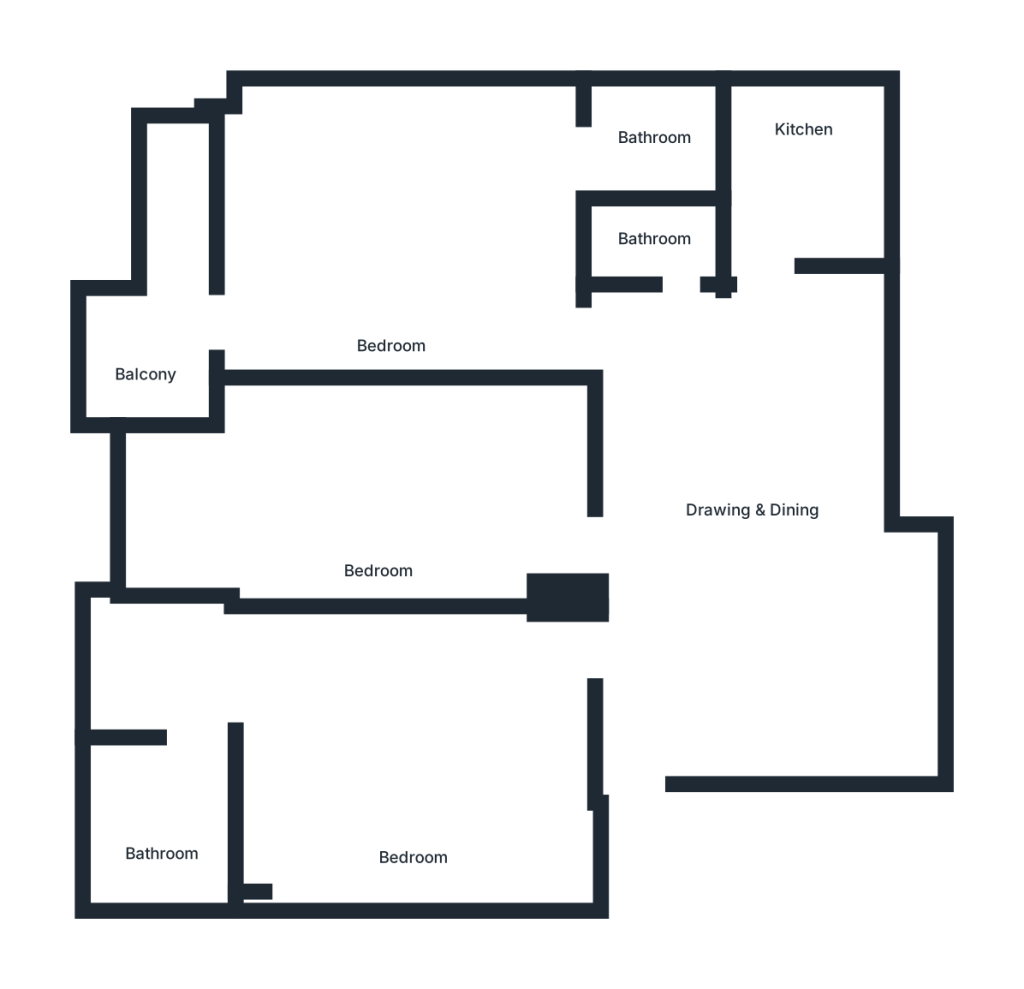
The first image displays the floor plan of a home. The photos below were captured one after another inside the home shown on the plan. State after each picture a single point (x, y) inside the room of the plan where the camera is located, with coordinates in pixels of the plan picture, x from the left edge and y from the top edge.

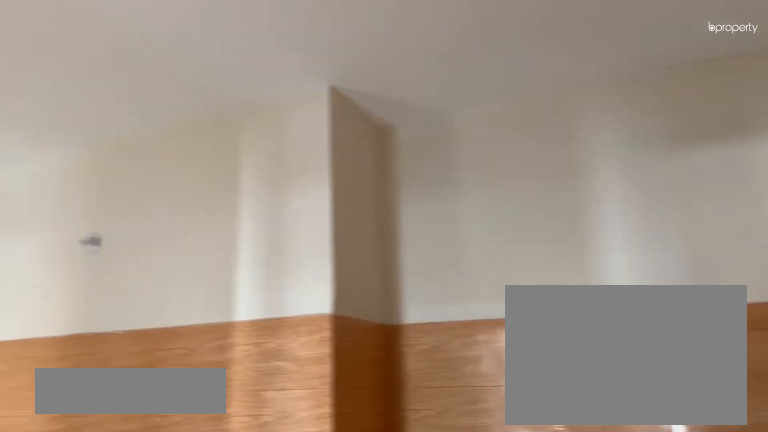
(765, 501)
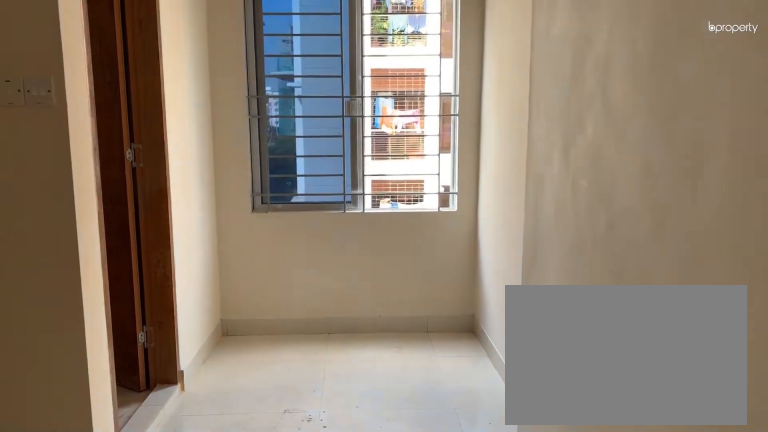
(413, 757)
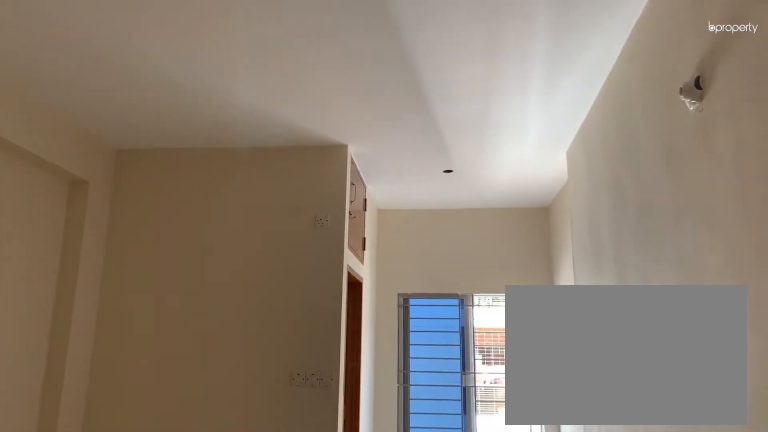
(413, 757)
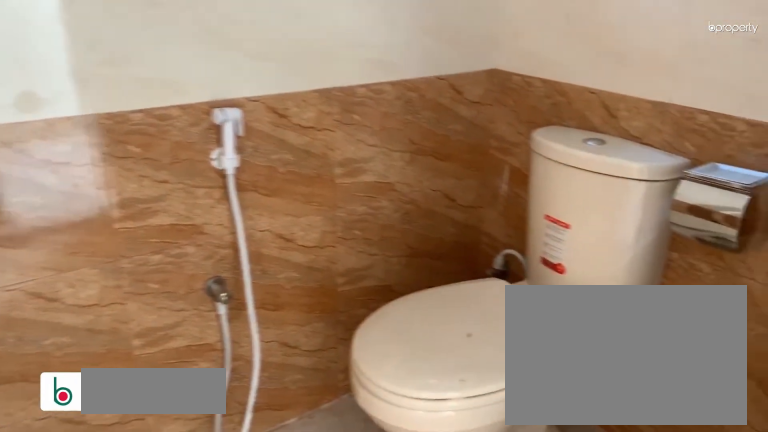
(158, 860)
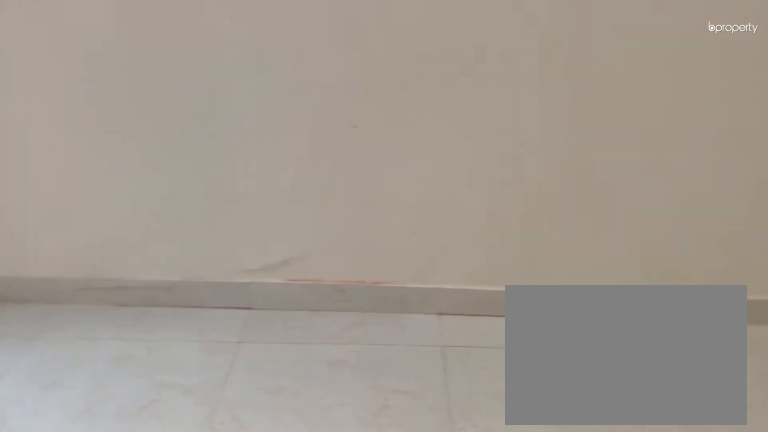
(394, 489)
